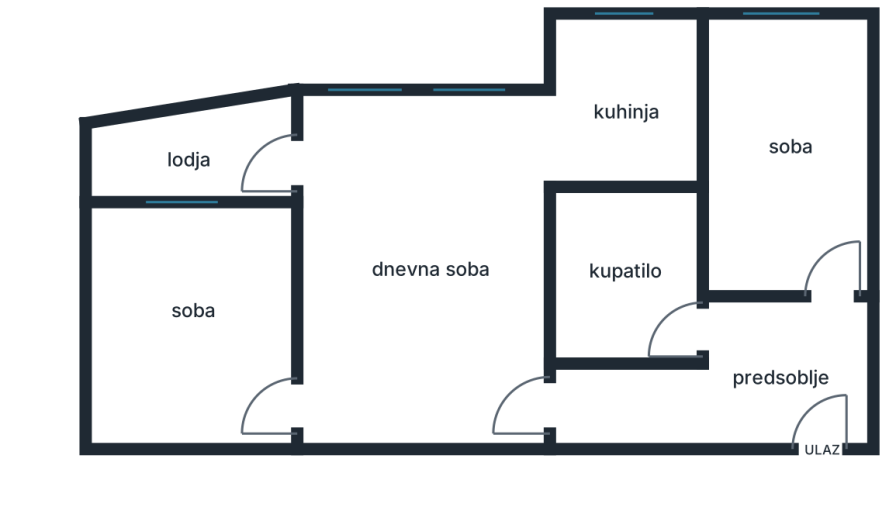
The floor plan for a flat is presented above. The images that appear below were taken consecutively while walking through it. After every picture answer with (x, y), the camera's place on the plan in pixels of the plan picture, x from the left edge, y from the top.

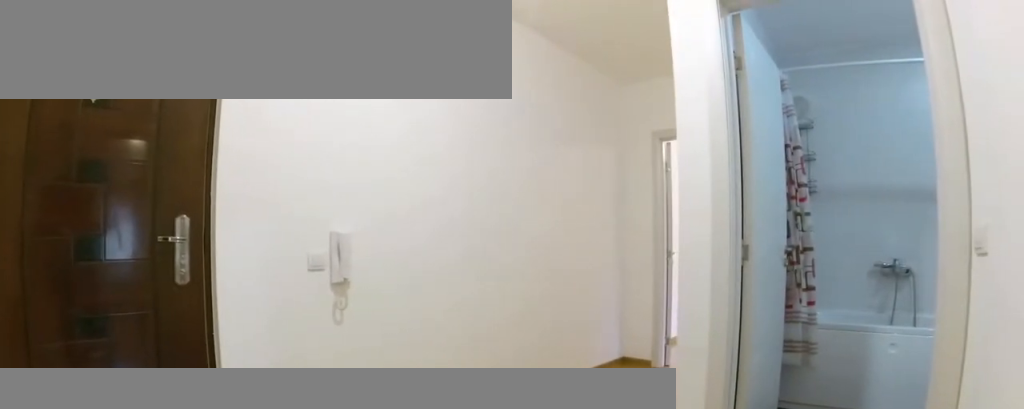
(833, 322)
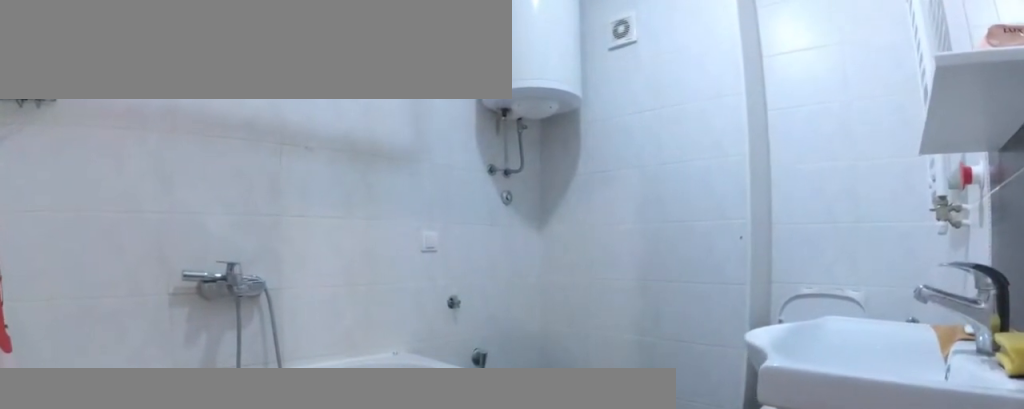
(675, 315)
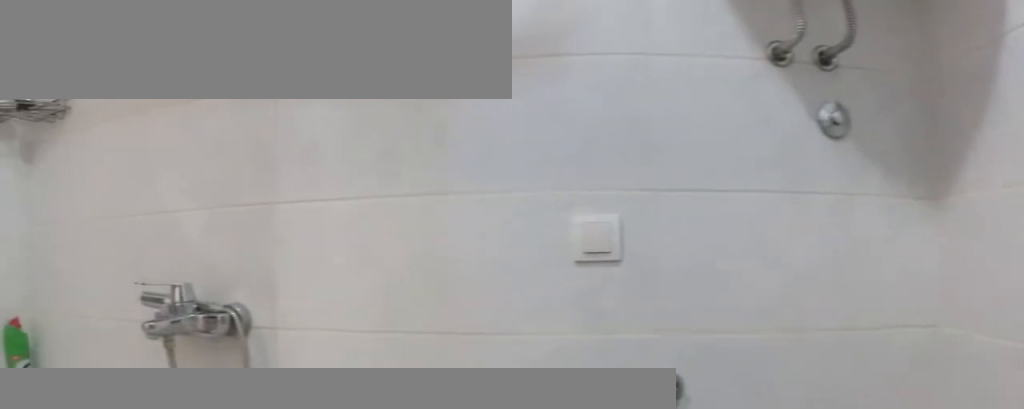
(671, 198)
